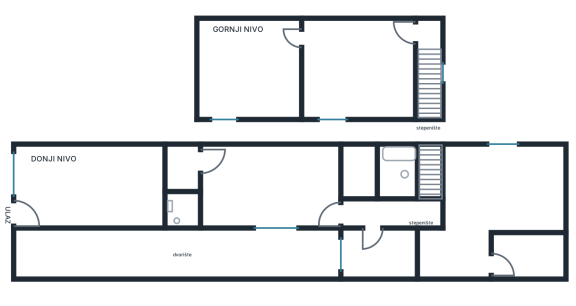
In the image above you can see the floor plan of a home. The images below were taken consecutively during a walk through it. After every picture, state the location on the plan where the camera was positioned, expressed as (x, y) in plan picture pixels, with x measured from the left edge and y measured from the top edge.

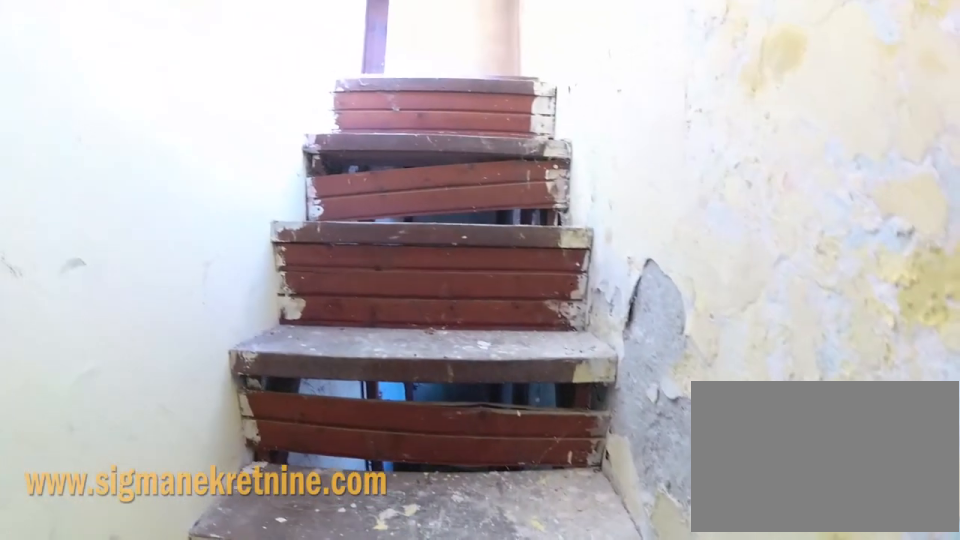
(428, 224)
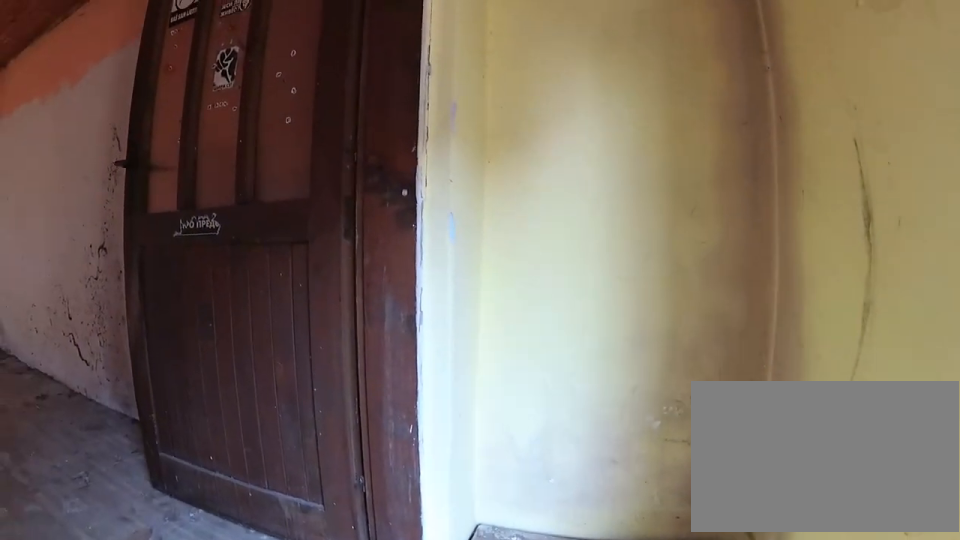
(429, 68)
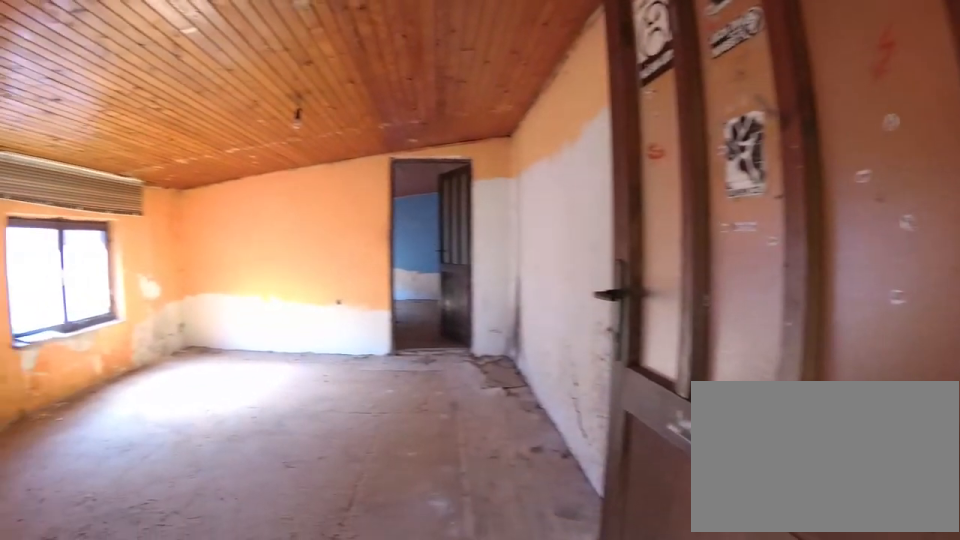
(433, 38)
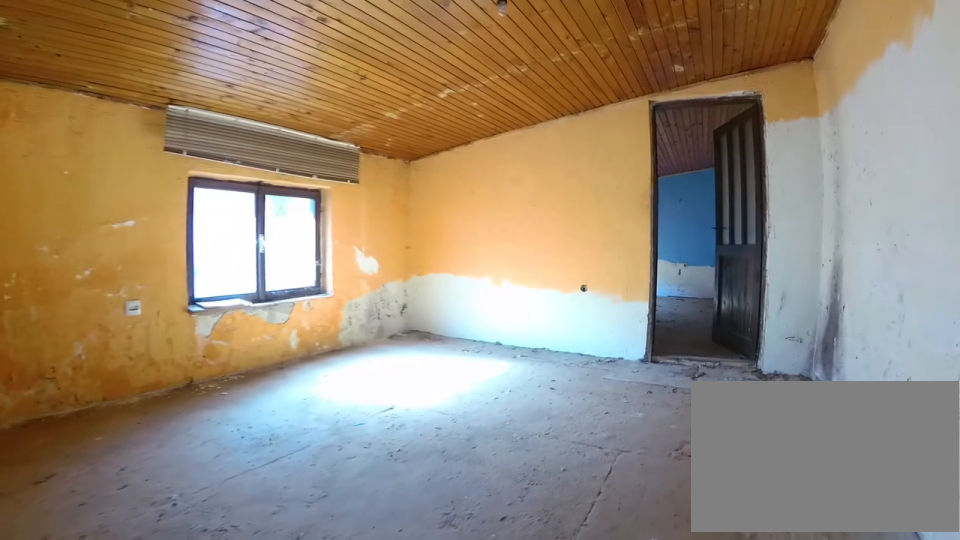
(403, 39)
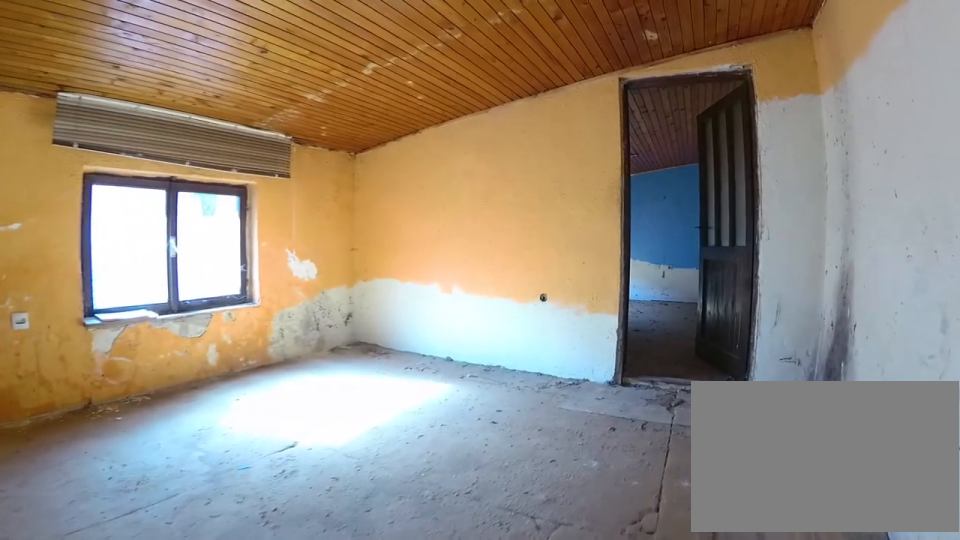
(391, 42)
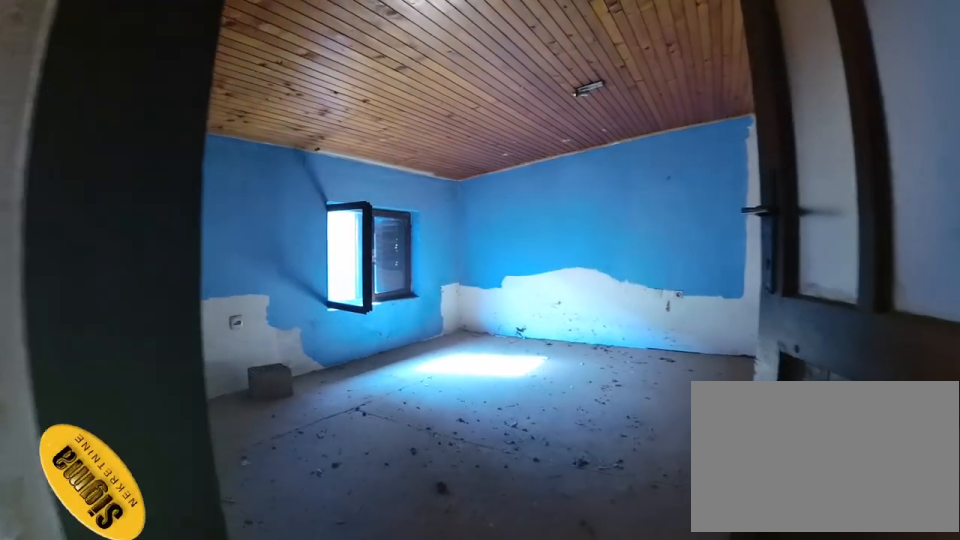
(311, 42)
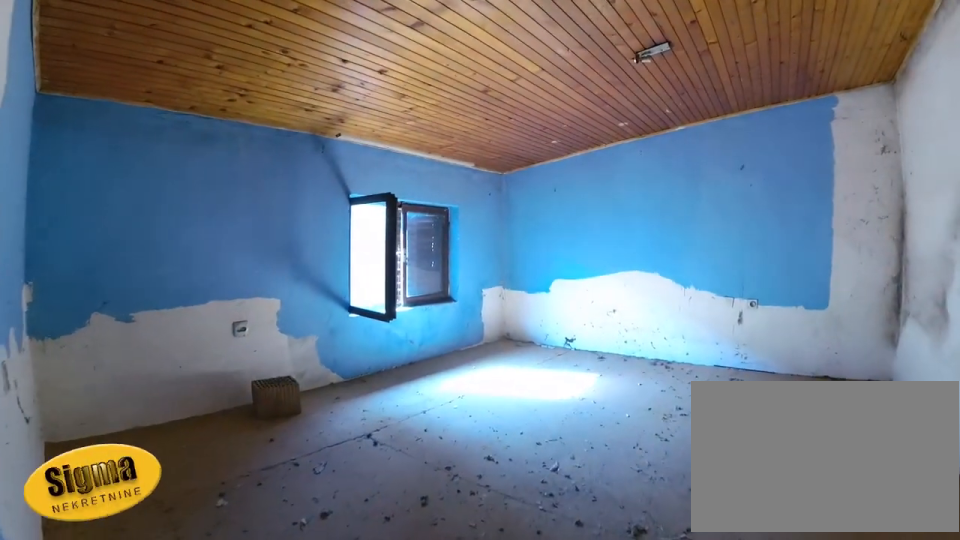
(311, 38)
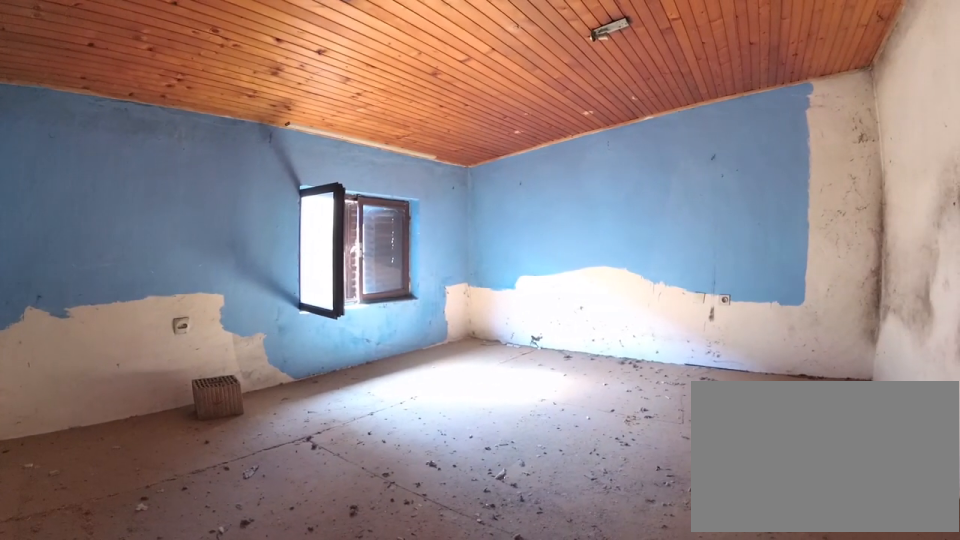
(311, 41)
